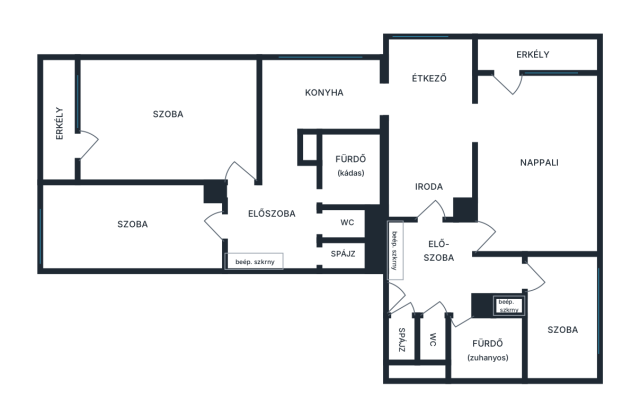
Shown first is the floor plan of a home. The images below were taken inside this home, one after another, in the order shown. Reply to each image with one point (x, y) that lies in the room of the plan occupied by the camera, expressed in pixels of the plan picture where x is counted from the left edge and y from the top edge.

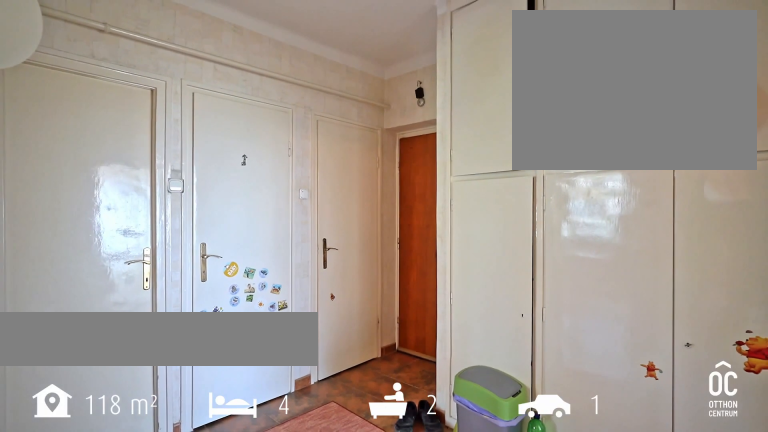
(282, 214)
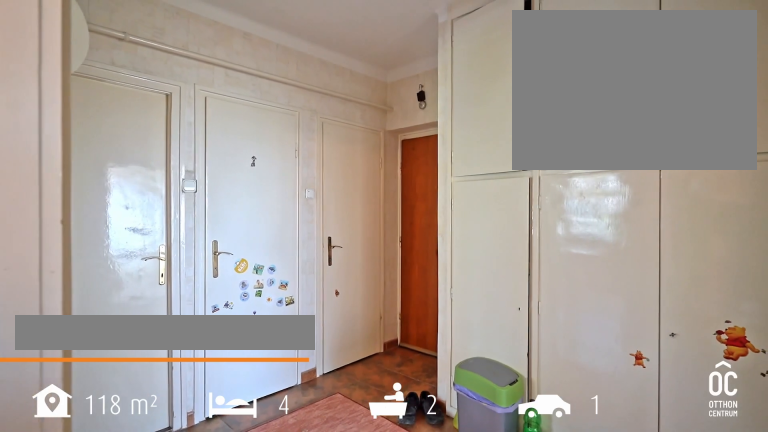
(282, 214)
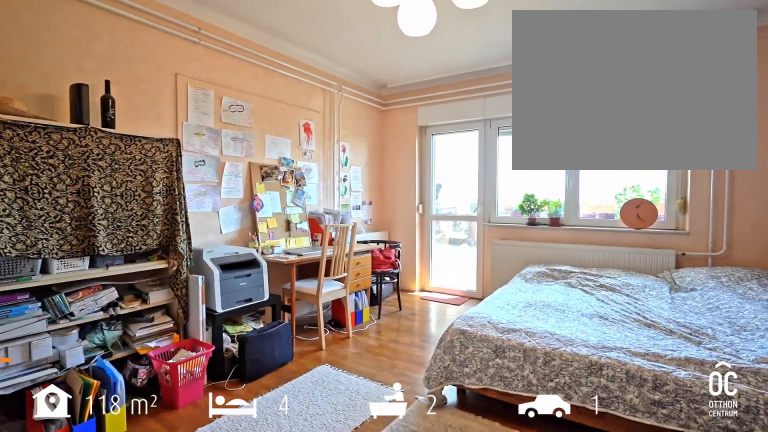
(168, 119)
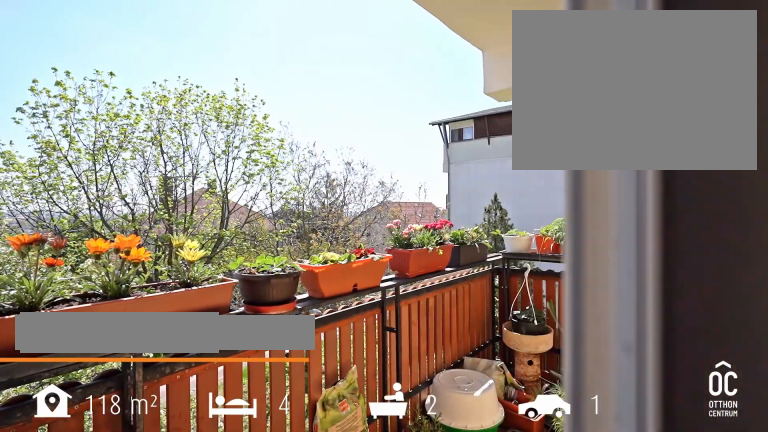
(59, 123)
